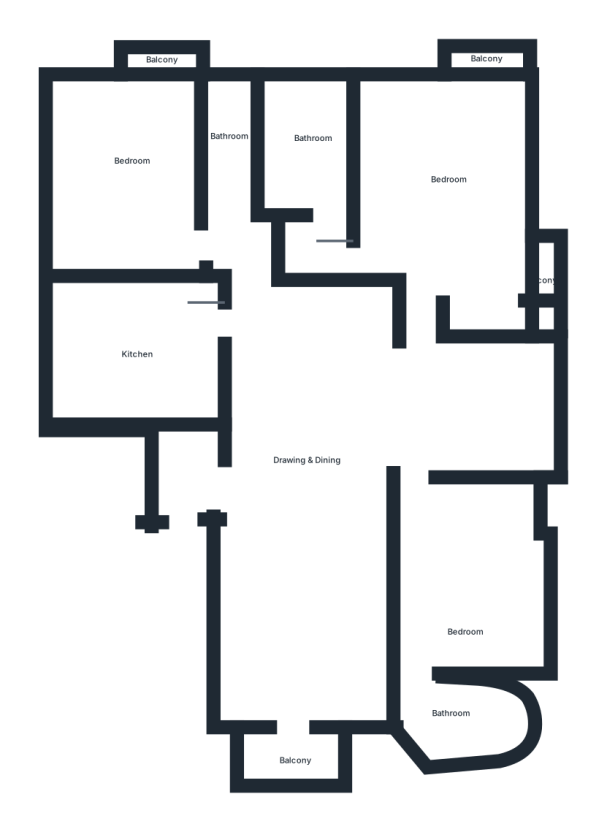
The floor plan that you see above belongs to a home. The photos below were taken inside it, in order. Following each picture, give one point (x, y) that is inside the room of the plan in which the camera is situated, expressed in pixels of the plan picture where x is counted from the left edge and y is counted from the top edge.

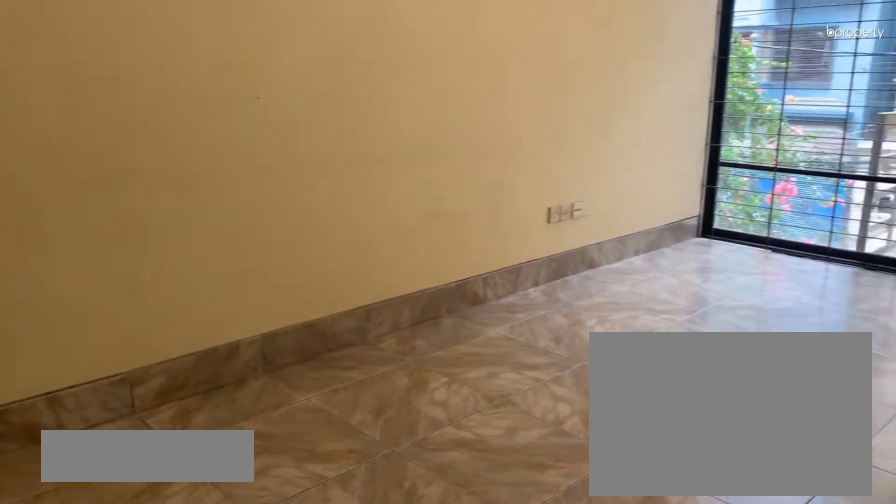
(308, 447)
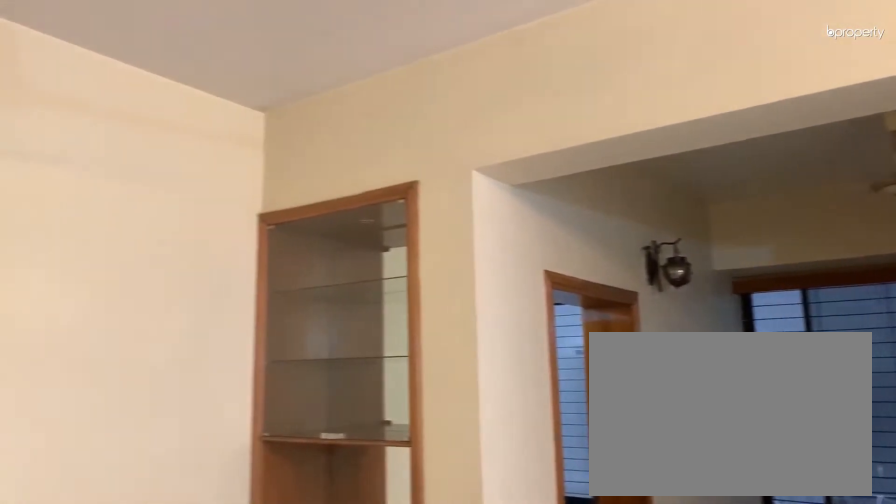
(308, 447)
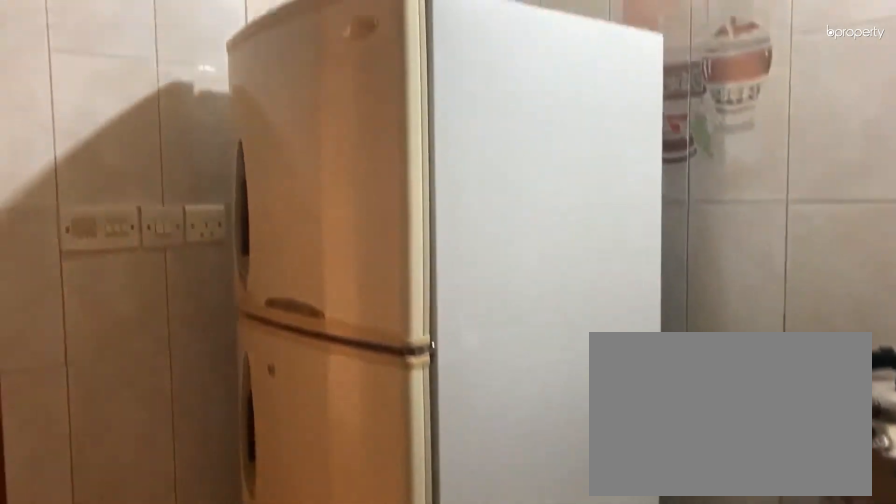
(133, 350)
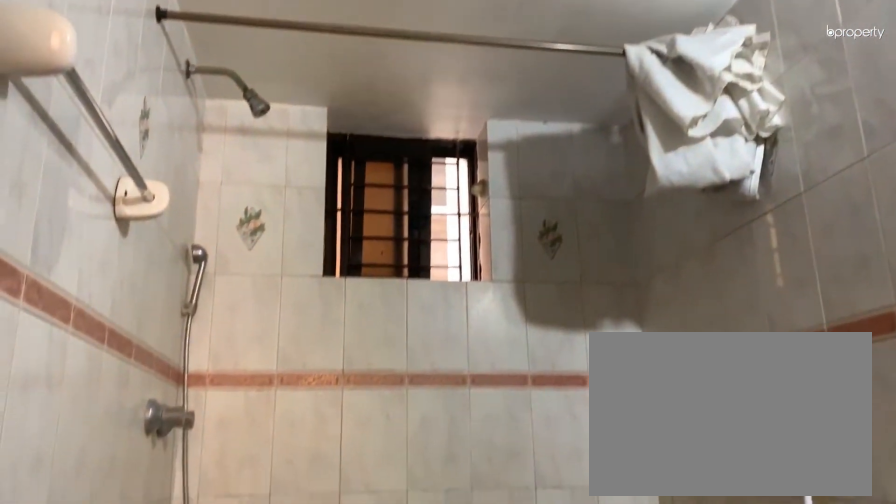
(235, 142)
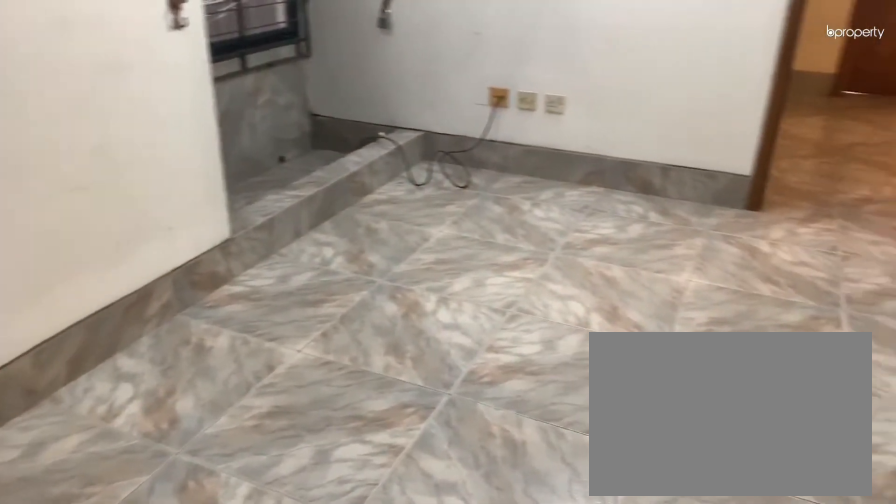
(450, 181)
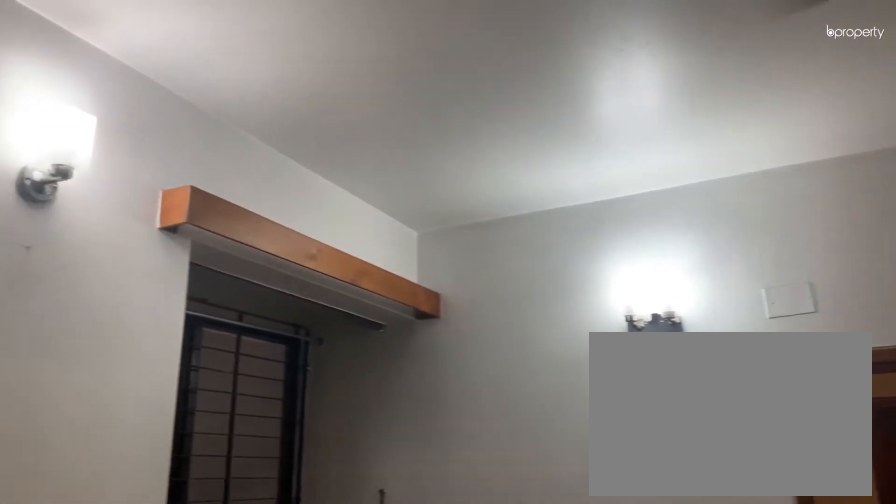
(450, 181)
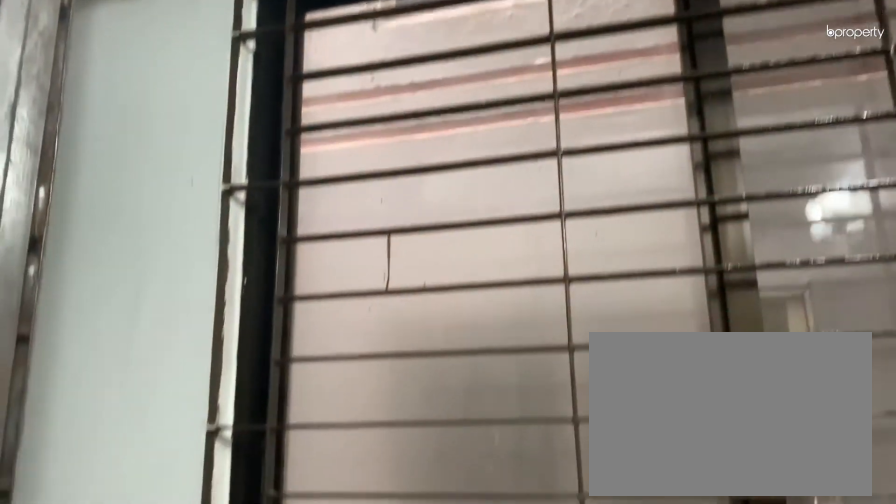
(551, 280)
